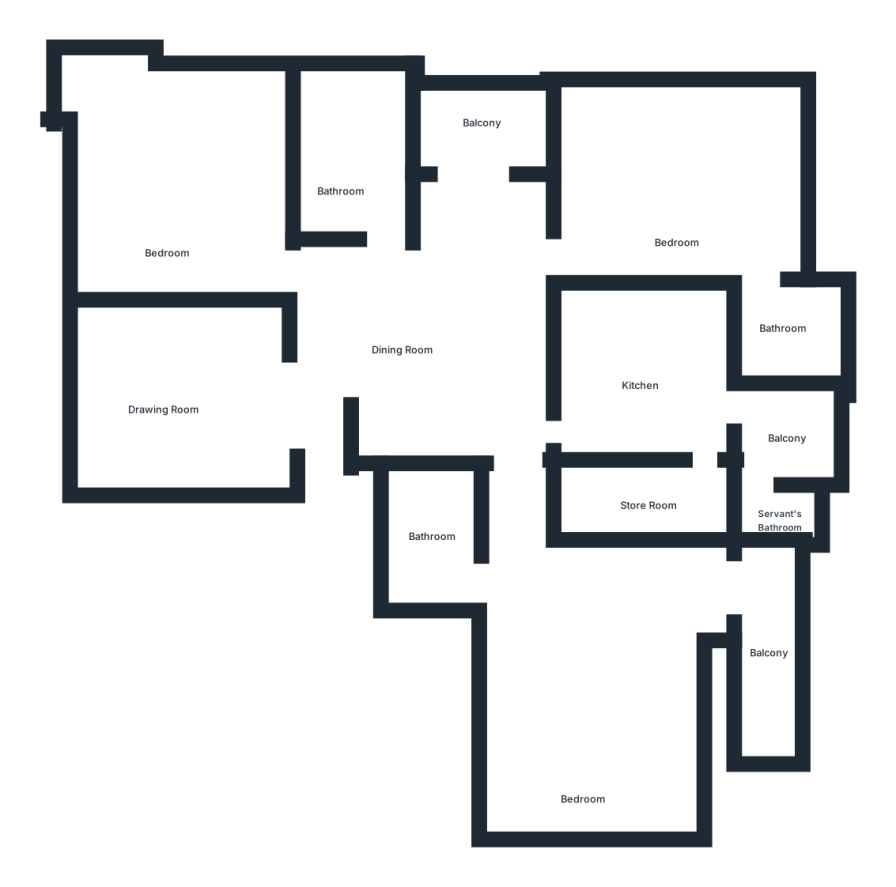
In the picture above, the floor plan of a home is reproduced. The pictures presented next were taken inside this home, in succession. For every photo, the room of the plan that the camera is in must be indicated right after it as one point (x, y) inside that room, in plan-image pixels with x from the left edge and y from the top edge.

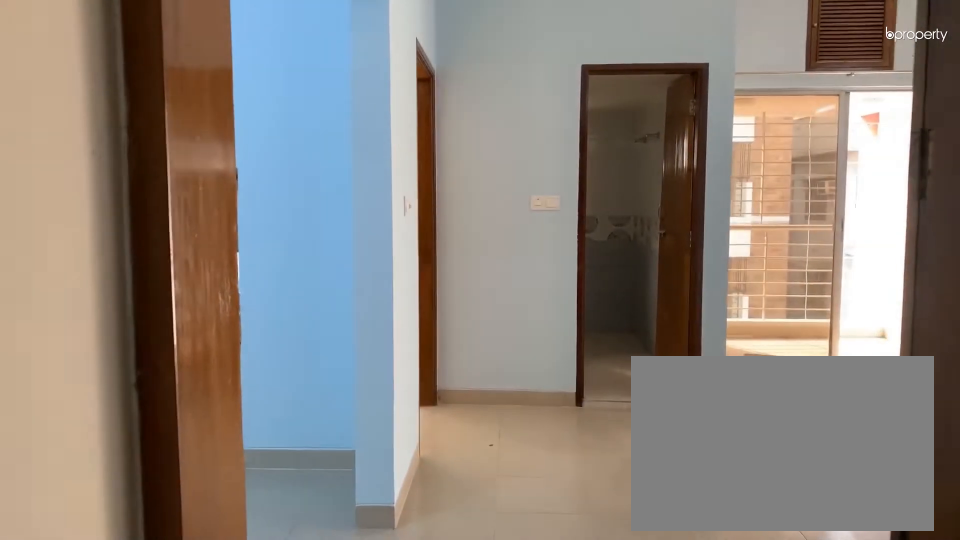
(317, 494)
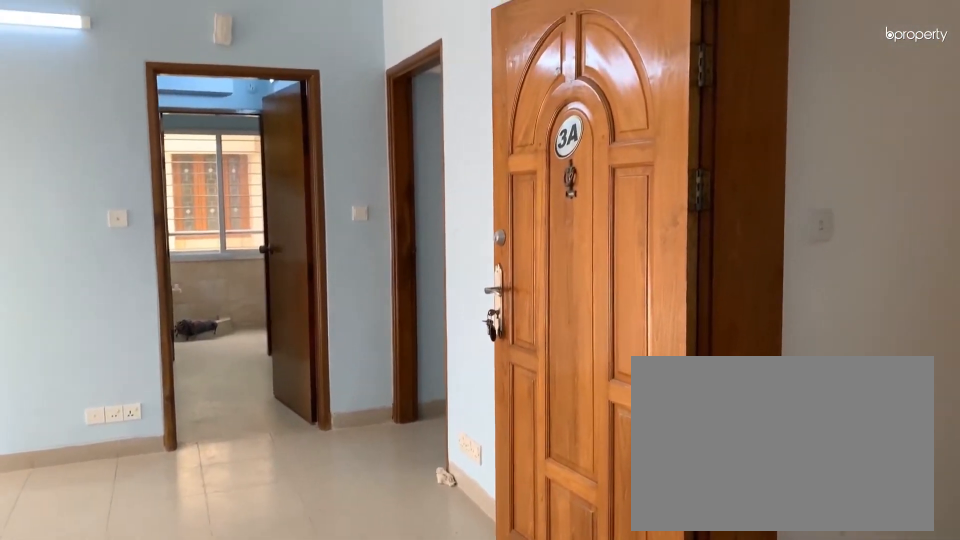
(419, 343)
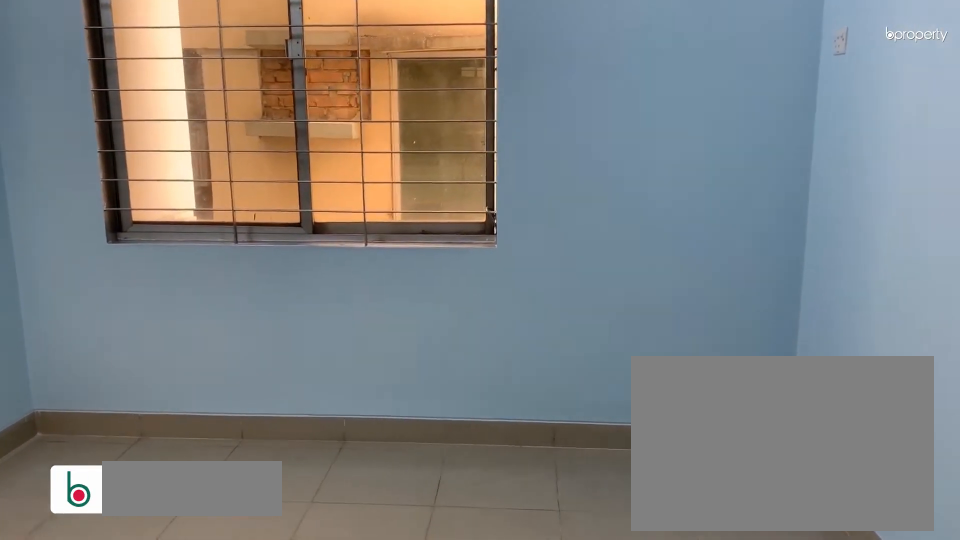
(161, 387)
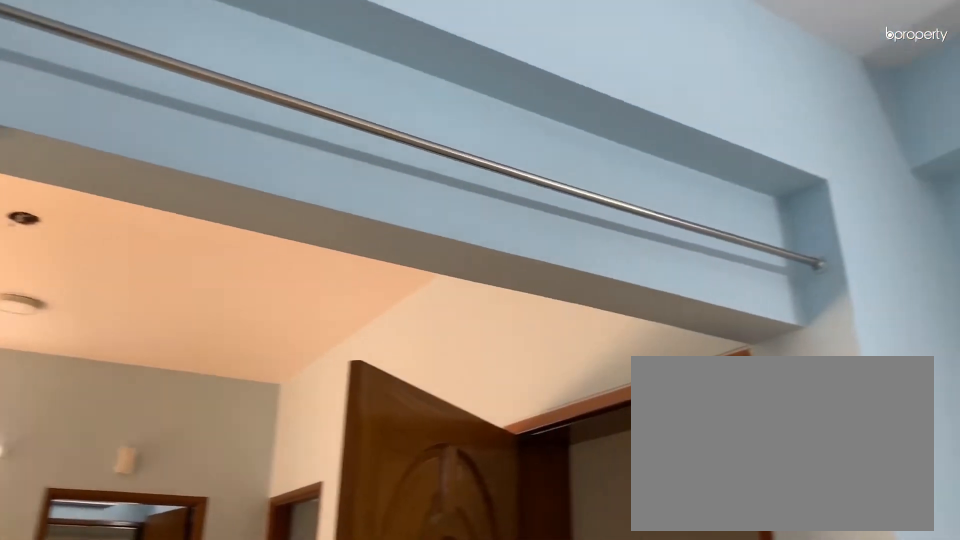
(161, 387)
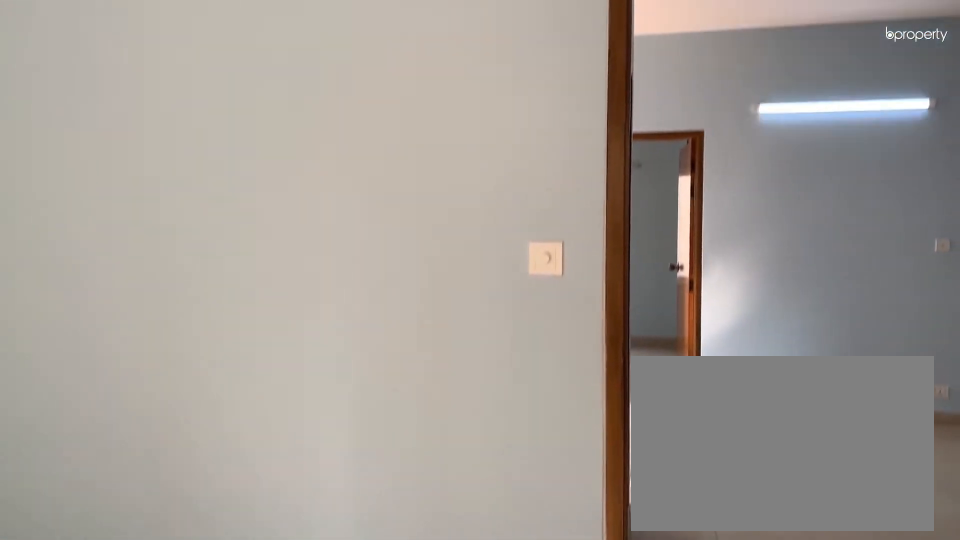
(168, 205)
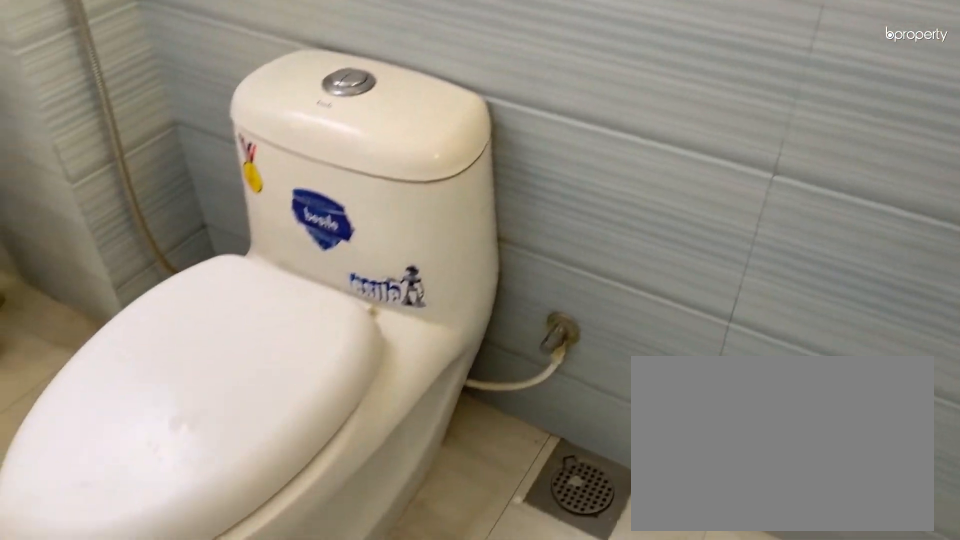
(343, 173)
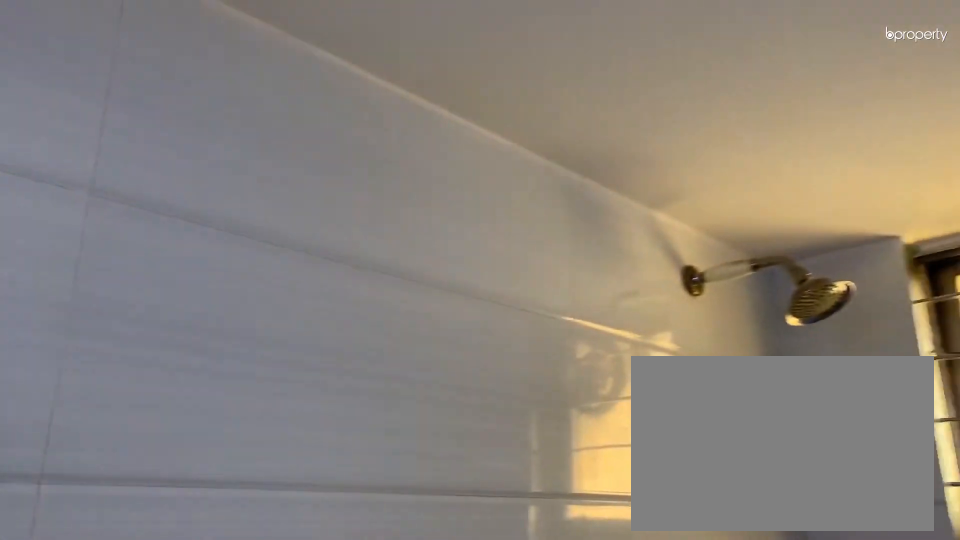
(343, 173)
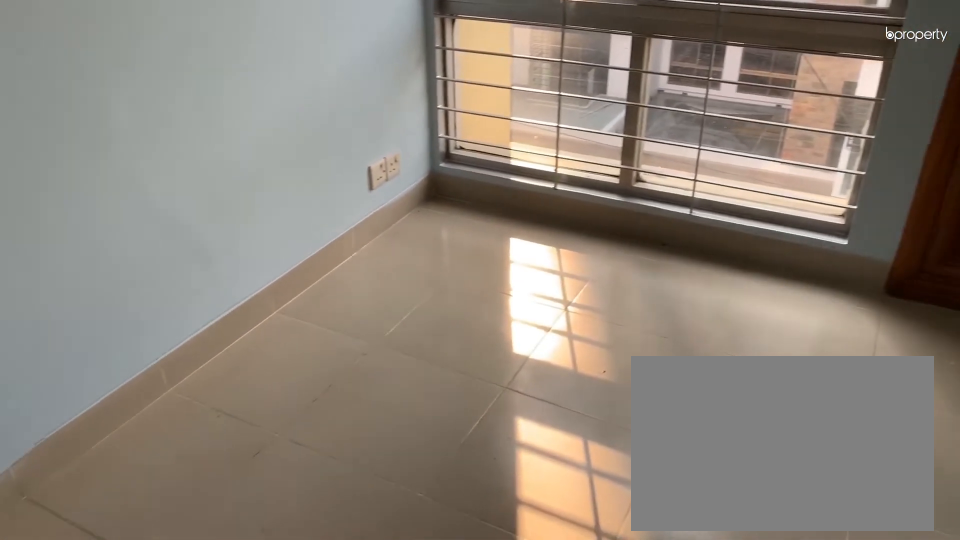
(682, 192)
